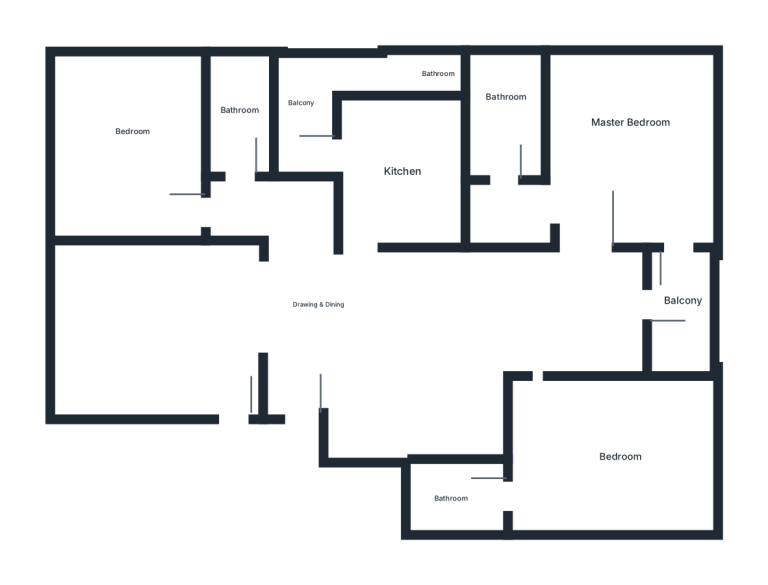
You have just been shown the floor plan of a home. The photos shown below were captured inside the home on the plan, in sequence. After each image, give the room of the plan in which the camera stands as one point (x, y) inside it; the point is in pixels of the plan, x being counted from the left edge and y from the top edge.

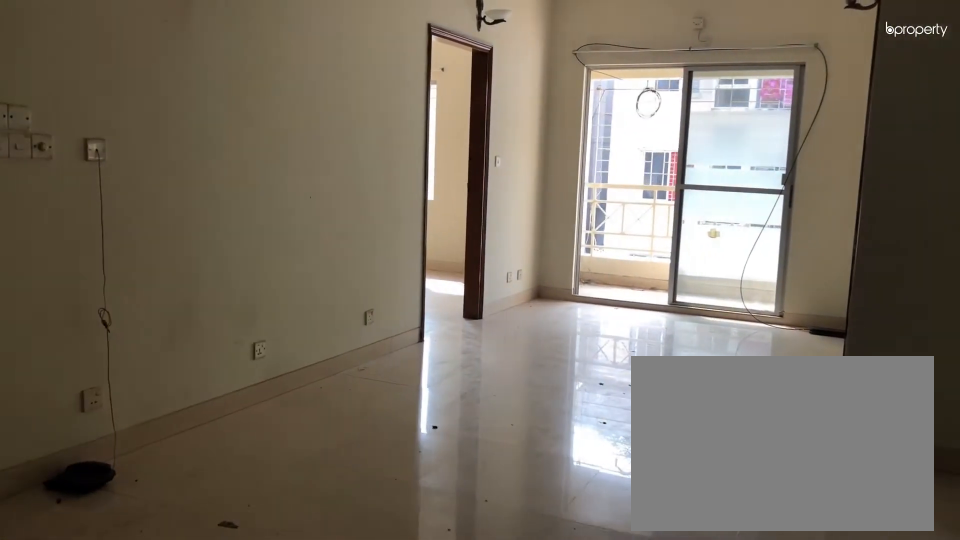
(375, 347)
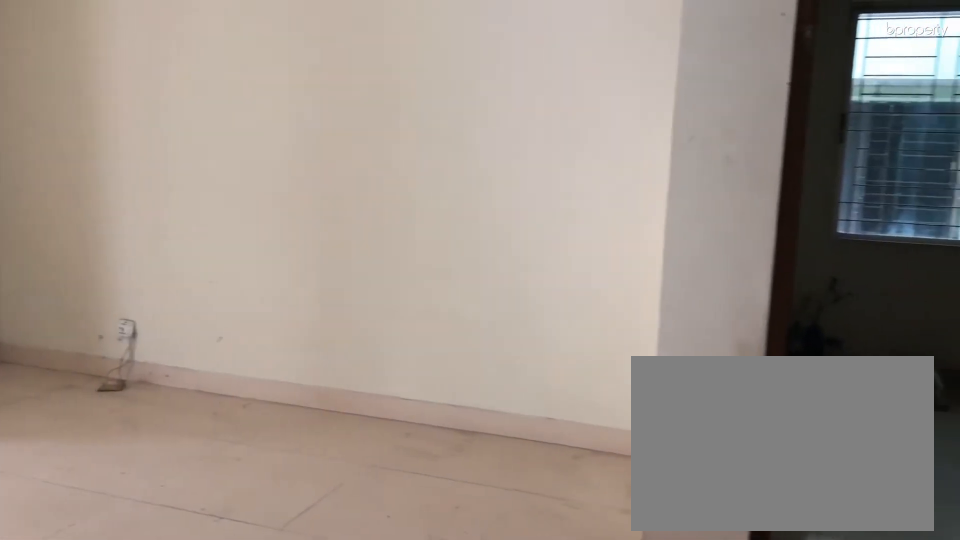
(375, 347)
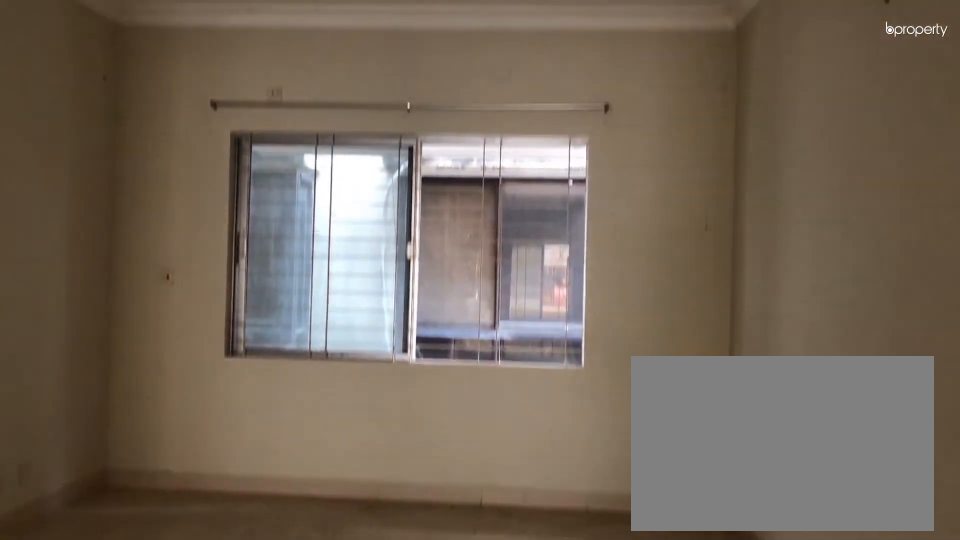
(142, 319)
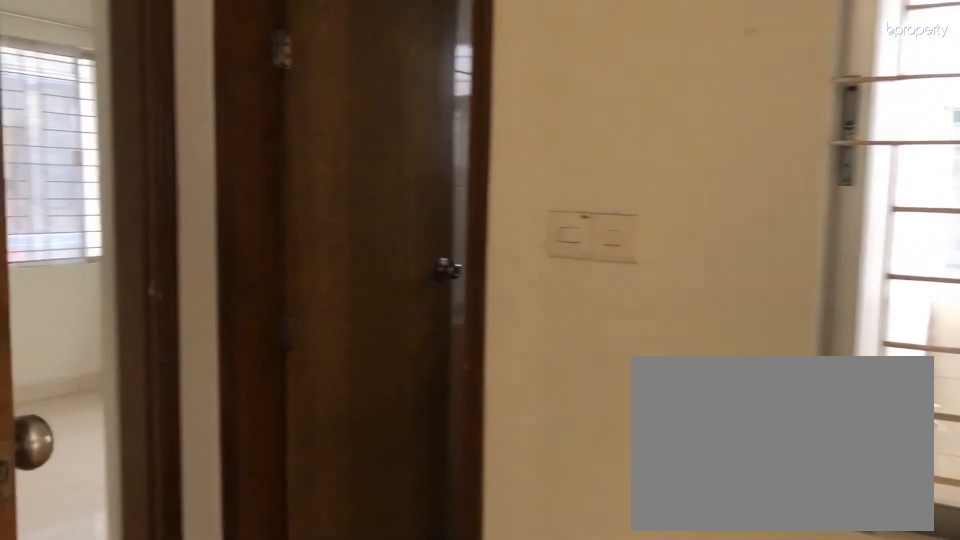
(219, 209)
